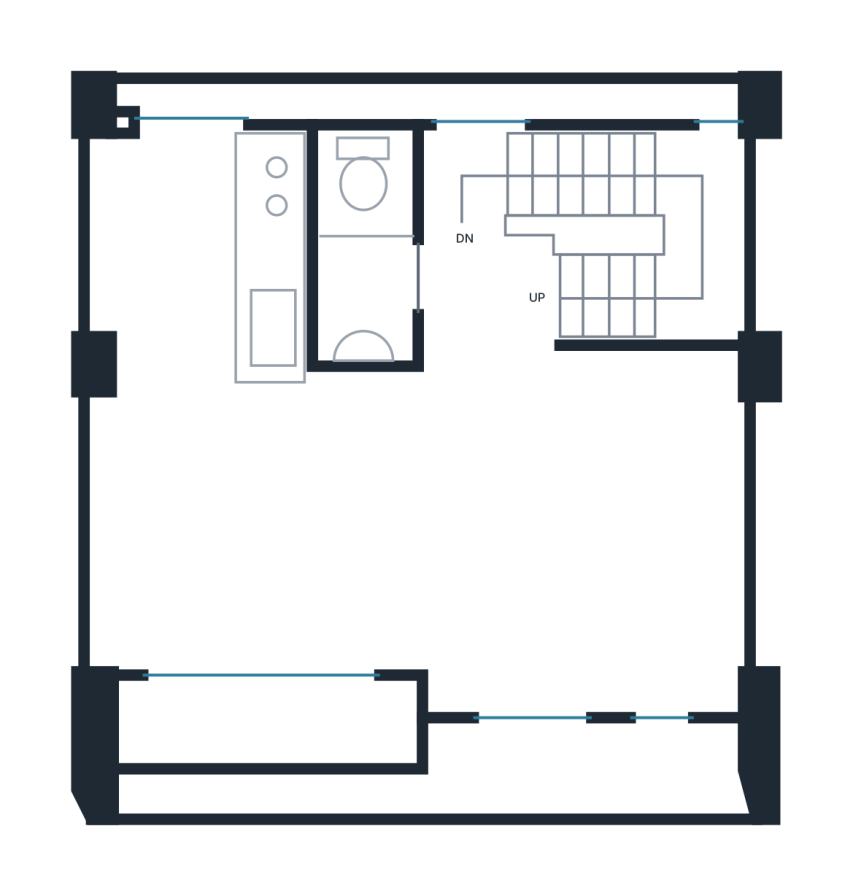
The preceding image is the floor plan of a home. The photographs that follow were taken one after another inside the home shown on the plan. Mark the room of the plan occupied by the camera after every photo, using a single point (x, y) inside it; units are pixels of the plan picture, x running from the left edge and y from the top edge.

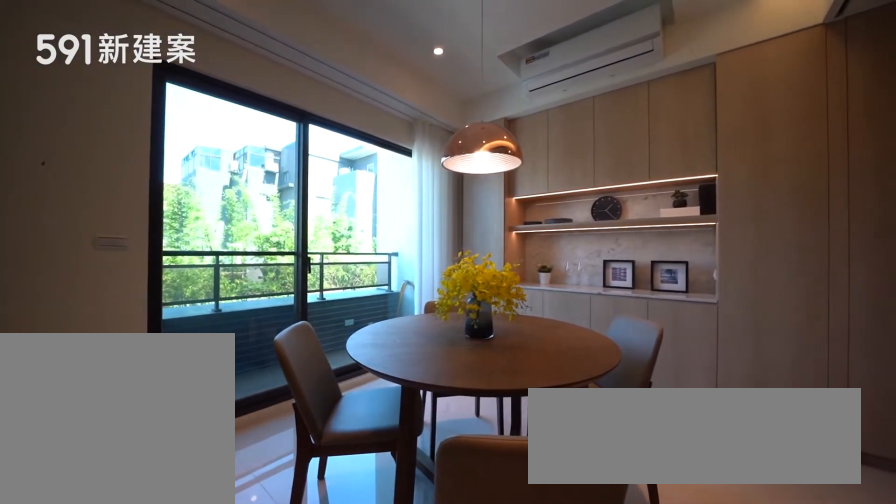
(234, 530)
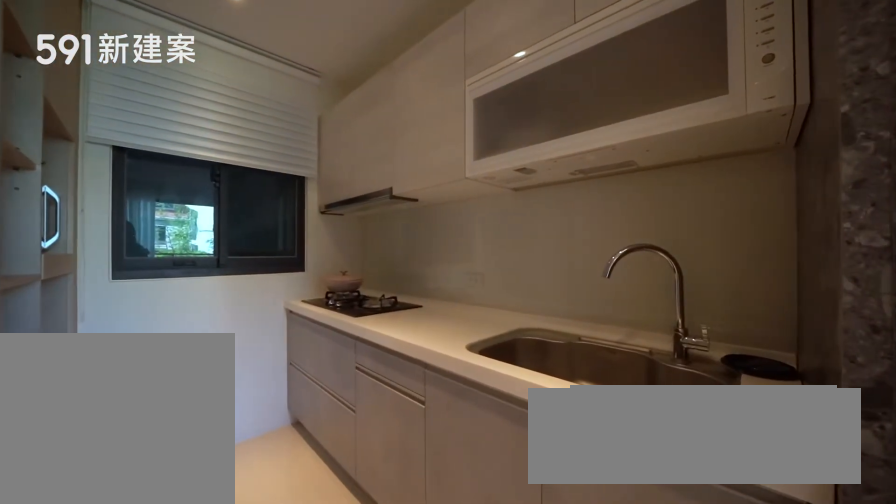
(203, 254)
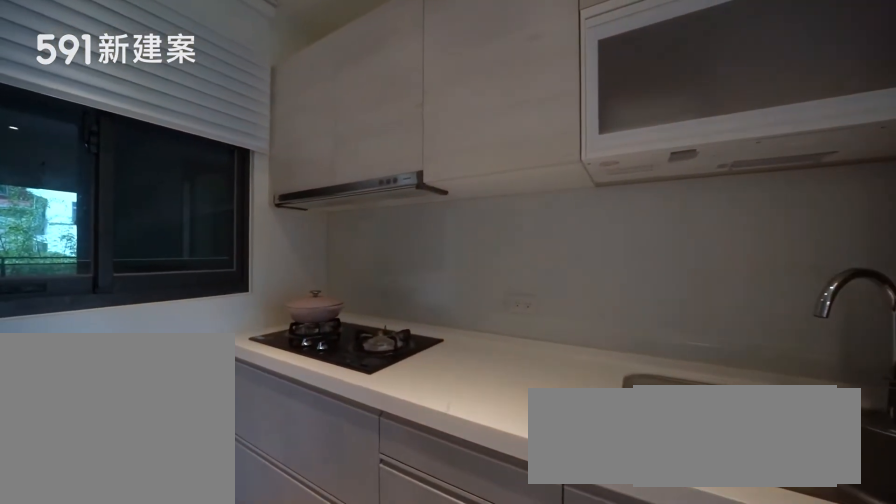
(203, 254)
